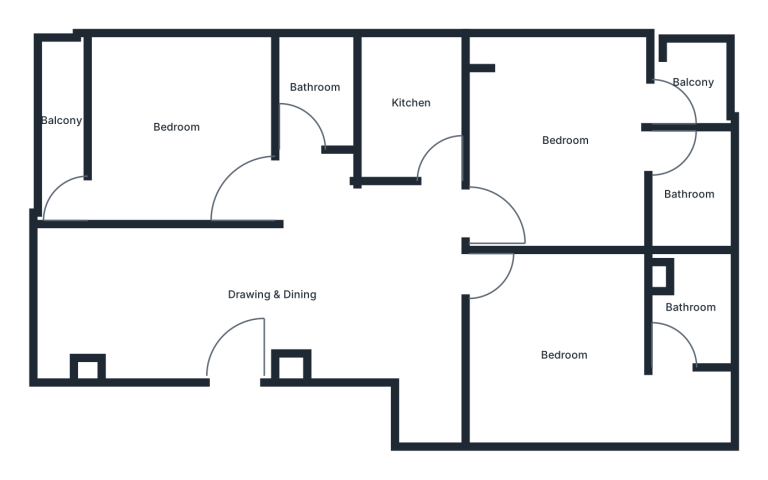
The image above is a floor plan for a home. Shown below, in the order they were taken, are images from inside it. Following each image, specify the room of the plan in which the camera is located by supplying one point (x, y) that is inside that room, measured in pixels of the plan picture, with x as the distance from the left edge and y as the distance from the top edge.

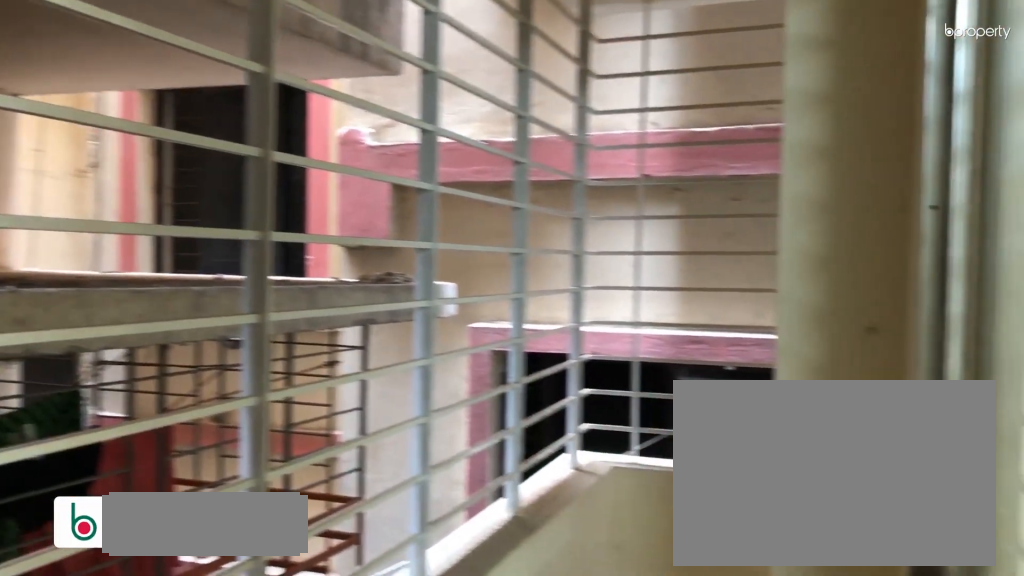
(59, 128)
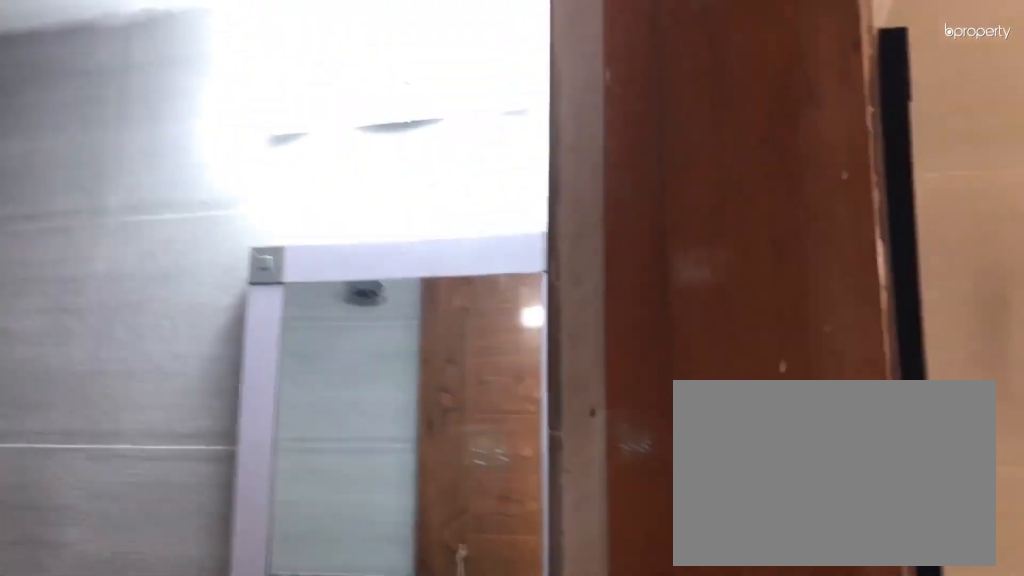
(314, 95)
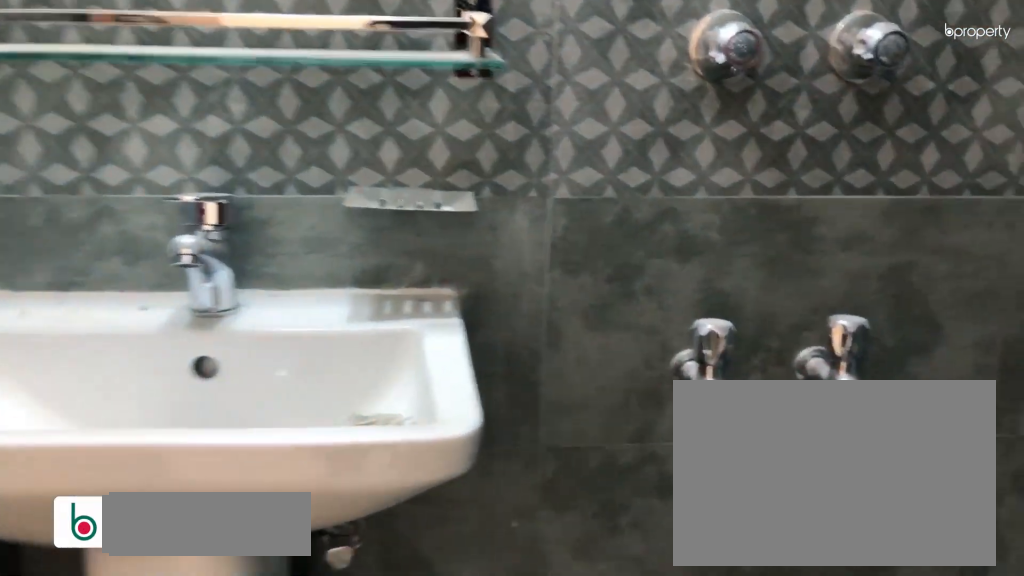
(685, 188)
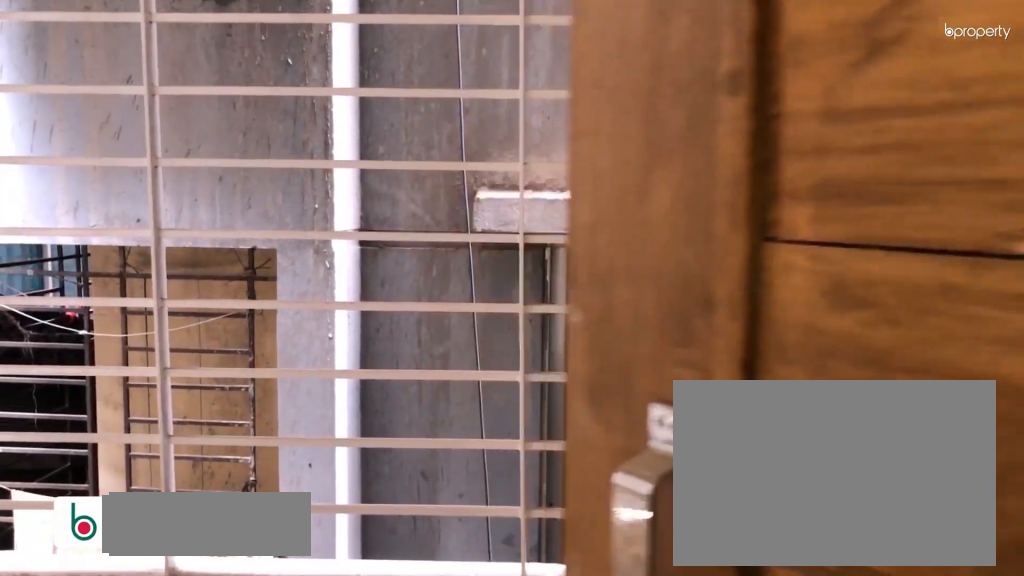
(684, 82)
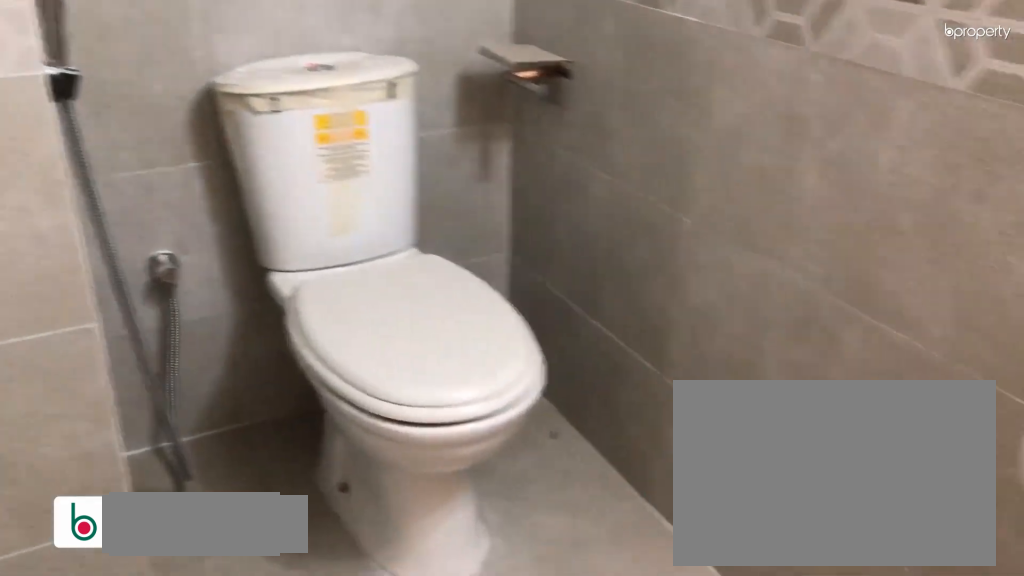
(687, 313)
